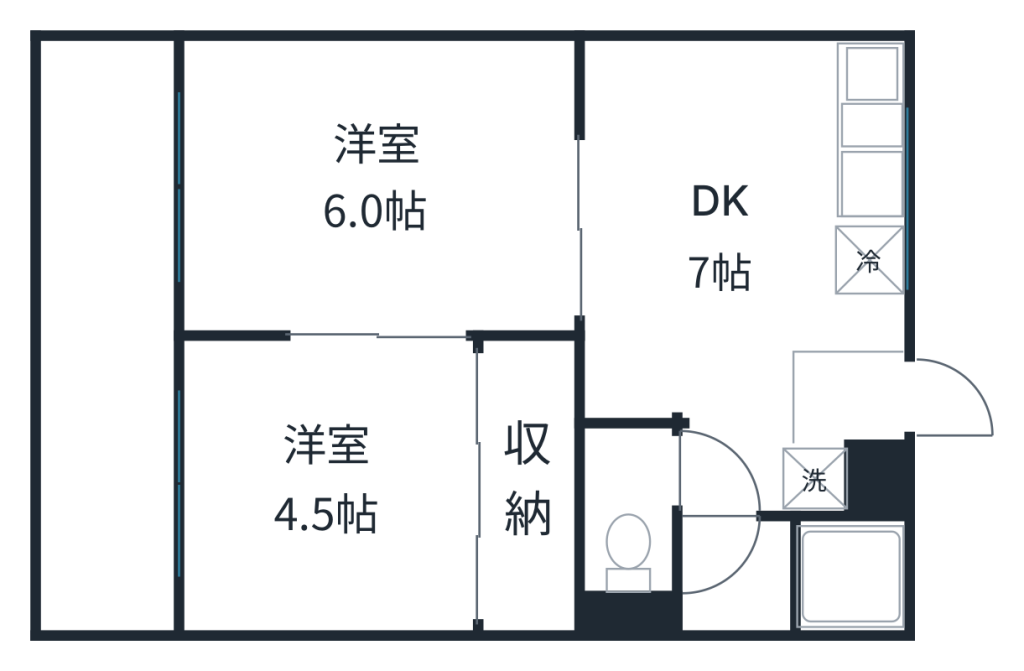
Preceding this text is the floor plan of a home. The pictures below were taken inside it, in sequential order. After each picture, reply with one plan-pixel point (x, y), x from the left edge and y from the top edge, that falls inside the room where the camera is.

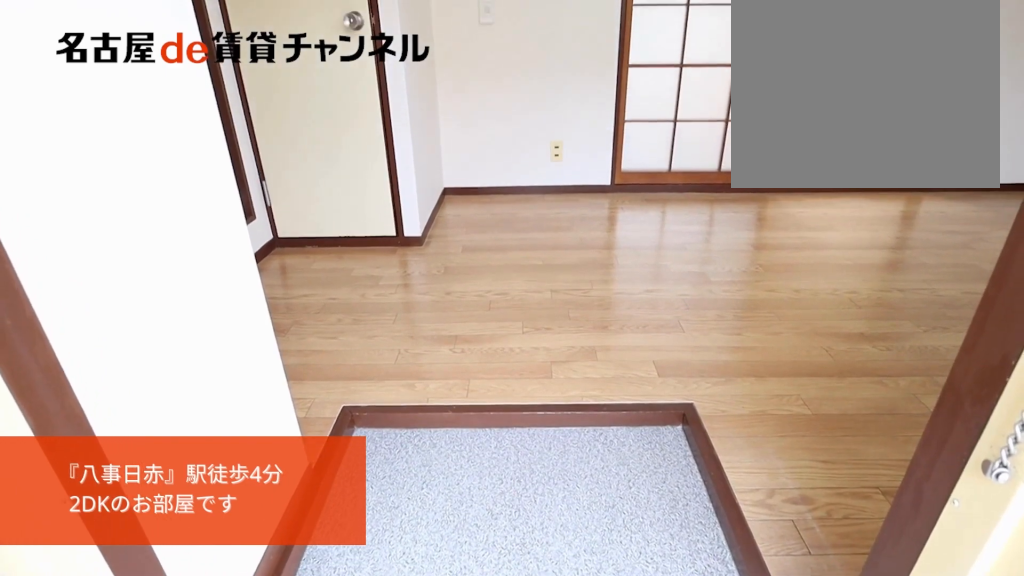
(852, 403)
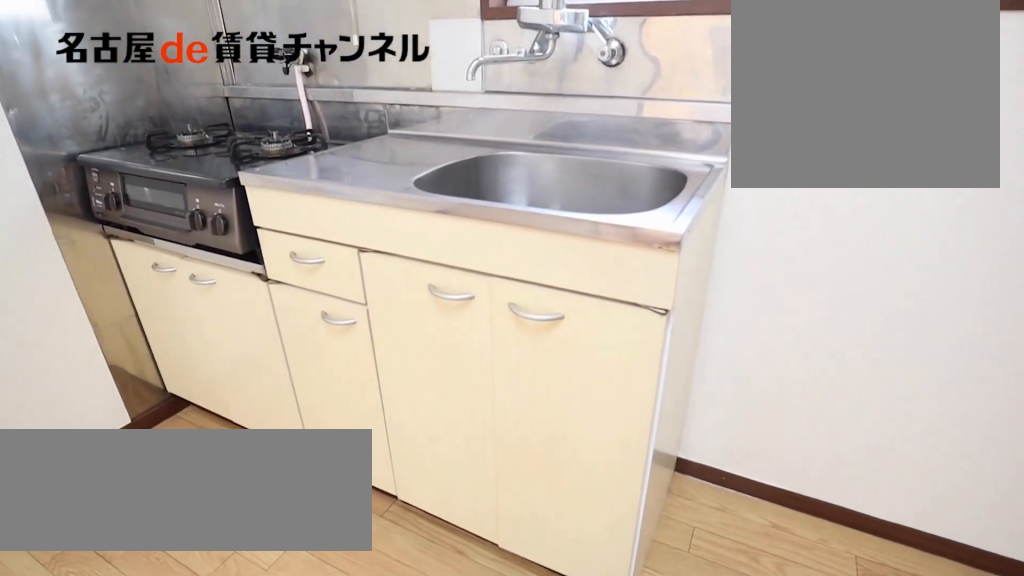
(867, 172)
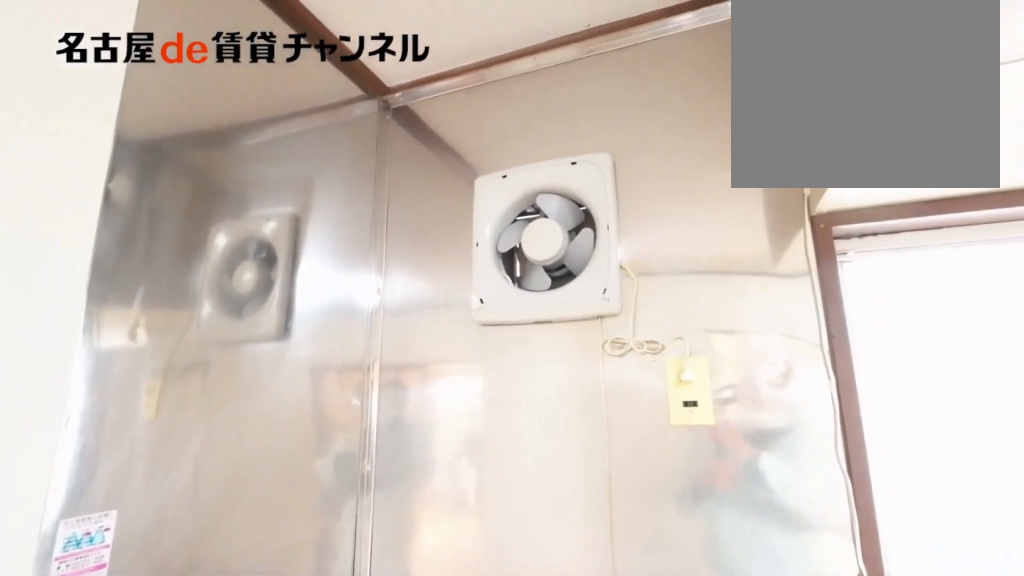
(867, 172)
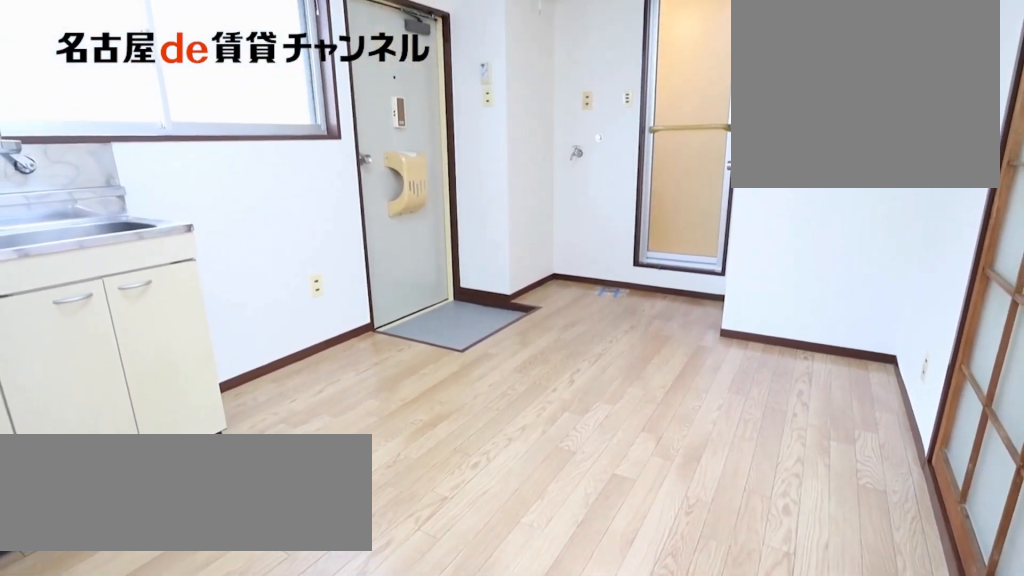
(758, 268)
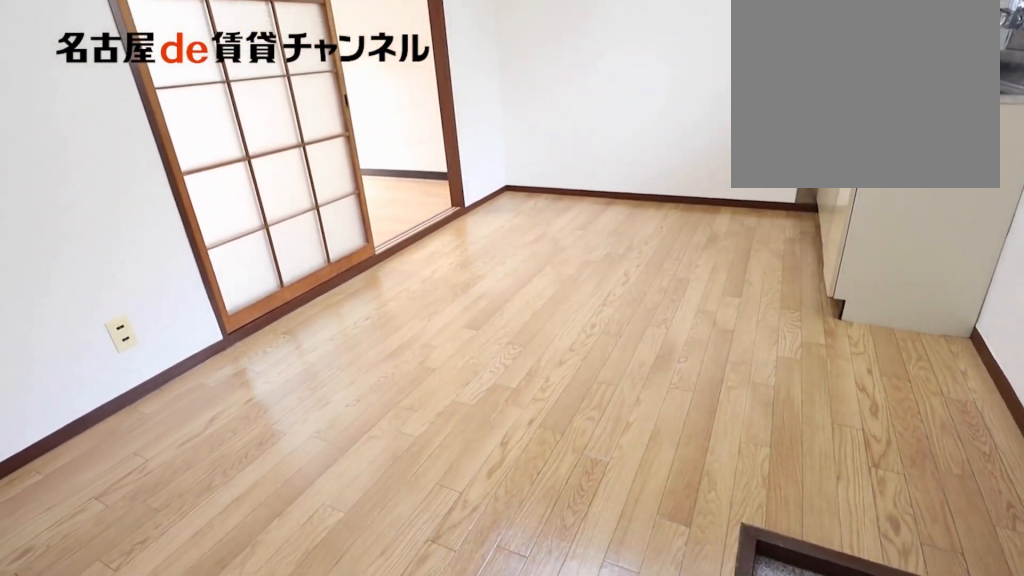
(758, 268)
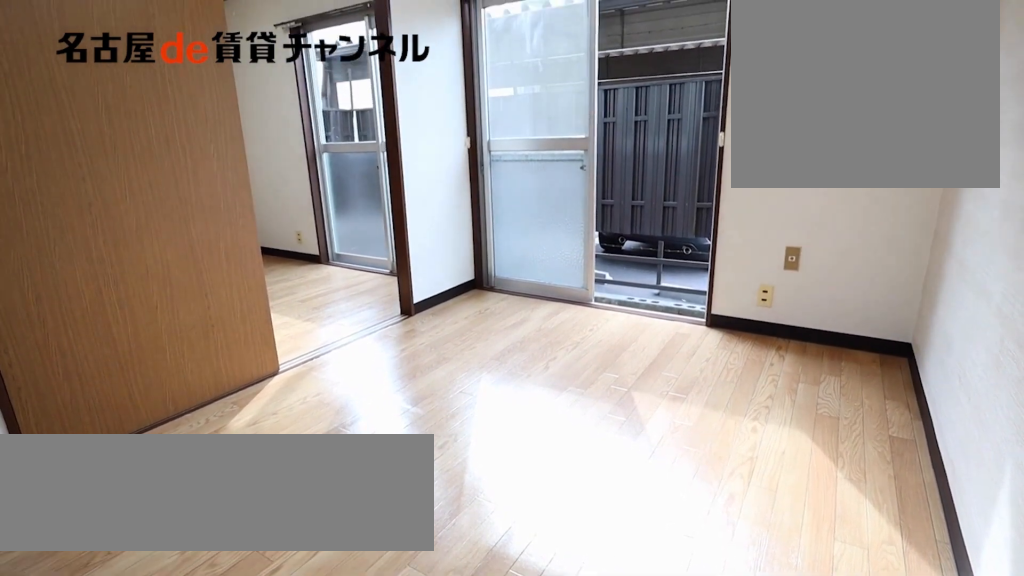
(379, 187)
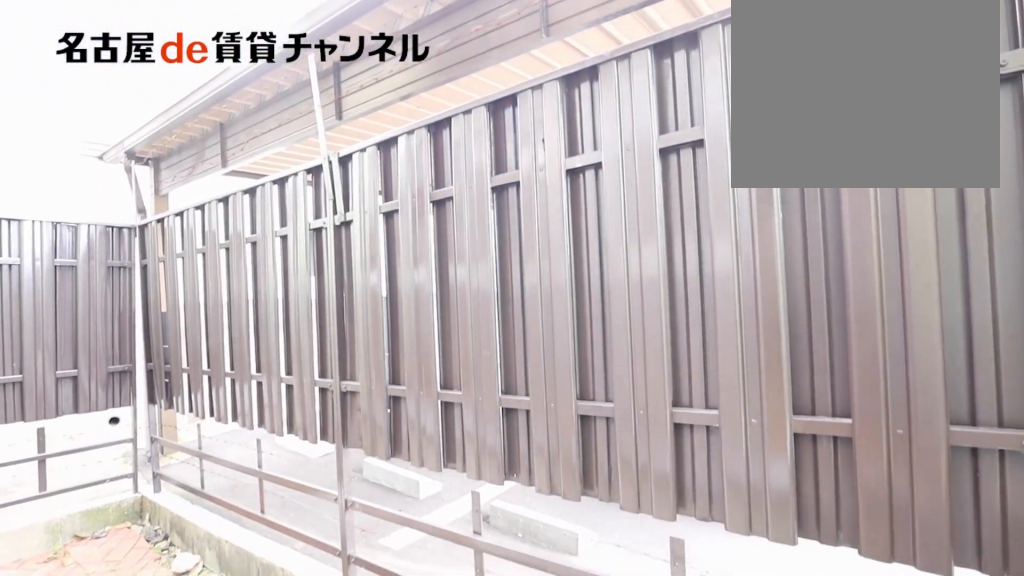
(119, 338)
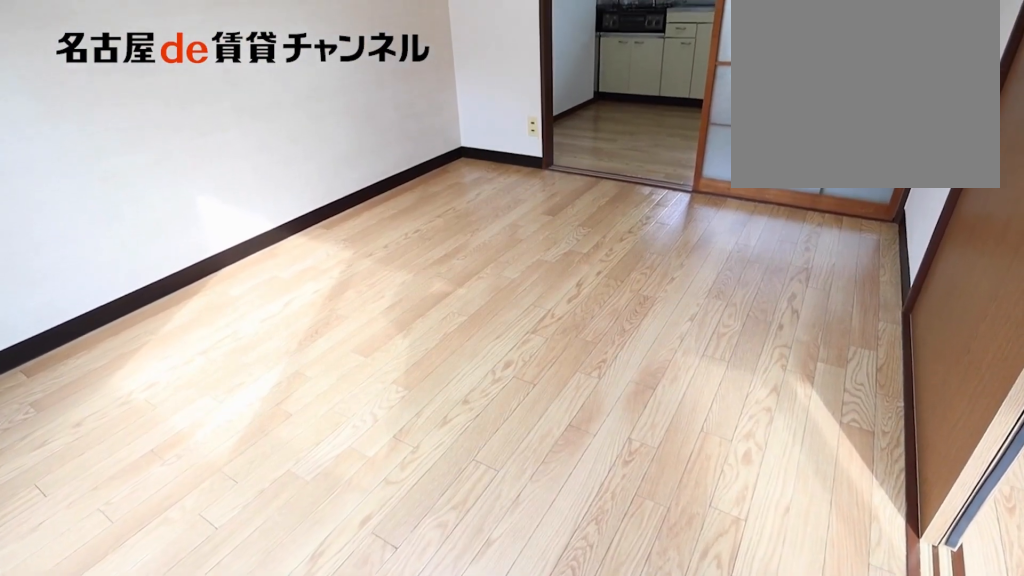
(374, 182)
